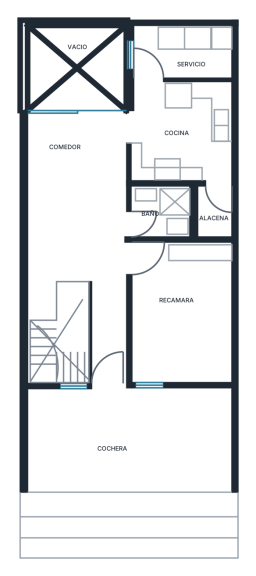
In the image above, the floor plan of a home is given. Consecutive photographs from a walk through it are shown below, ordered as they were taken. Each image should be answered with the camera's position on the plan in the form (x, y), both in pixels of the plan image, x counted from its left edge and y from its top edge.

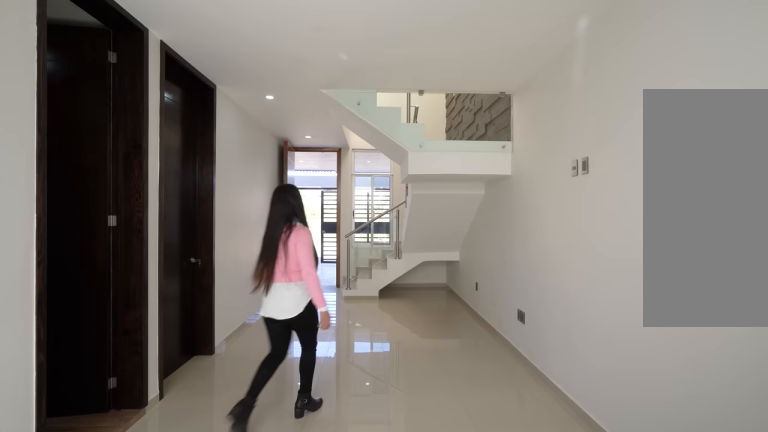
(107, 139)
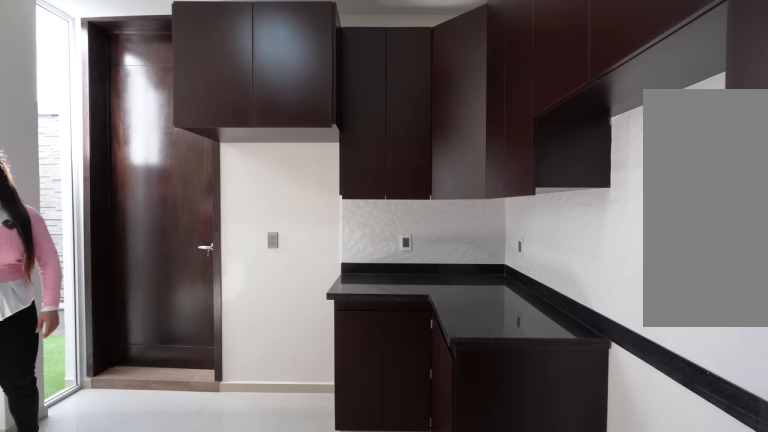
(198, 114)
